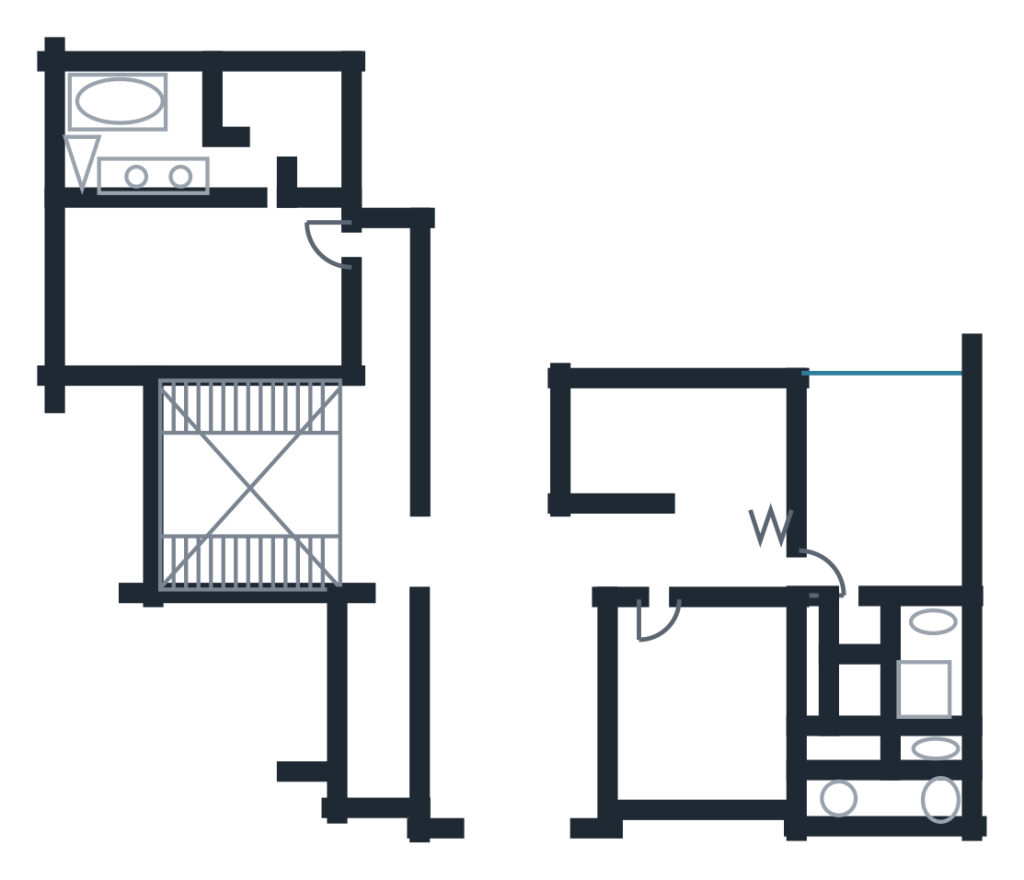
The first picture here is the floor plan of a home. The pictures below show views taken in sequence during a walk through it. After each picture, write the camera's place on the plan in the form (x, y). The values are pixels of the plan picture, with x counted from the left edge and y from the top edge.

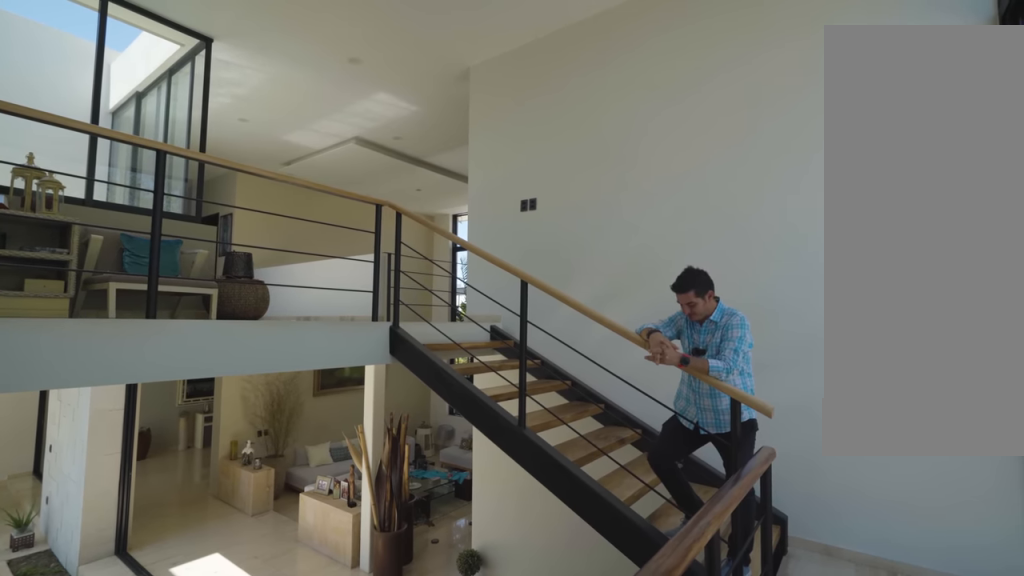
(185, 456)
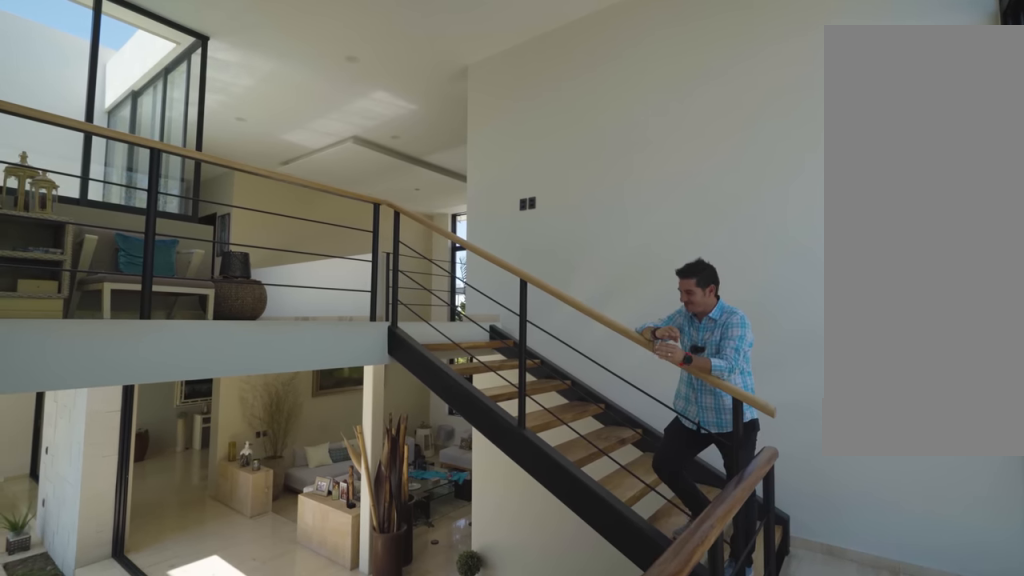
(183, 417)
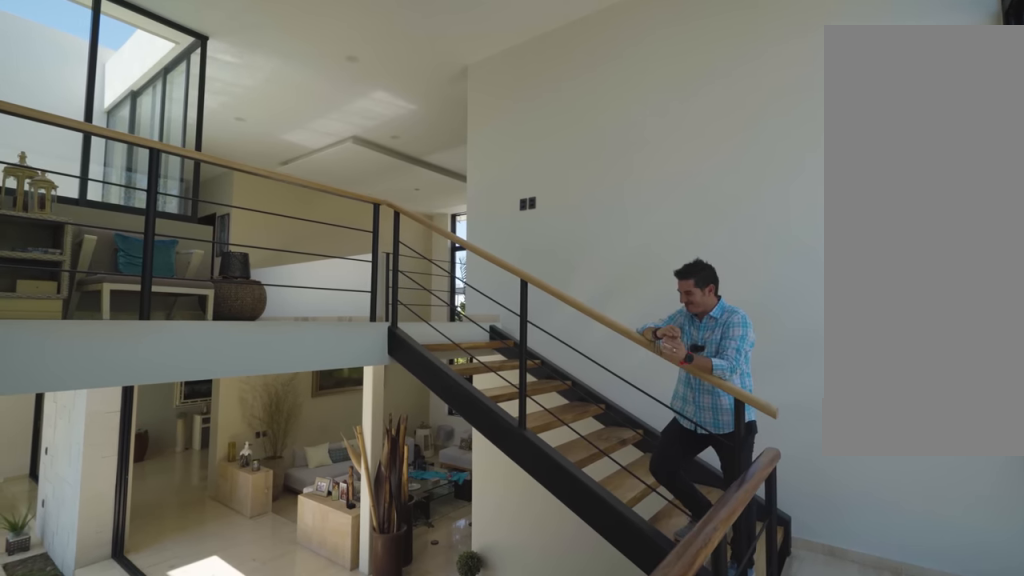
(183, 417)
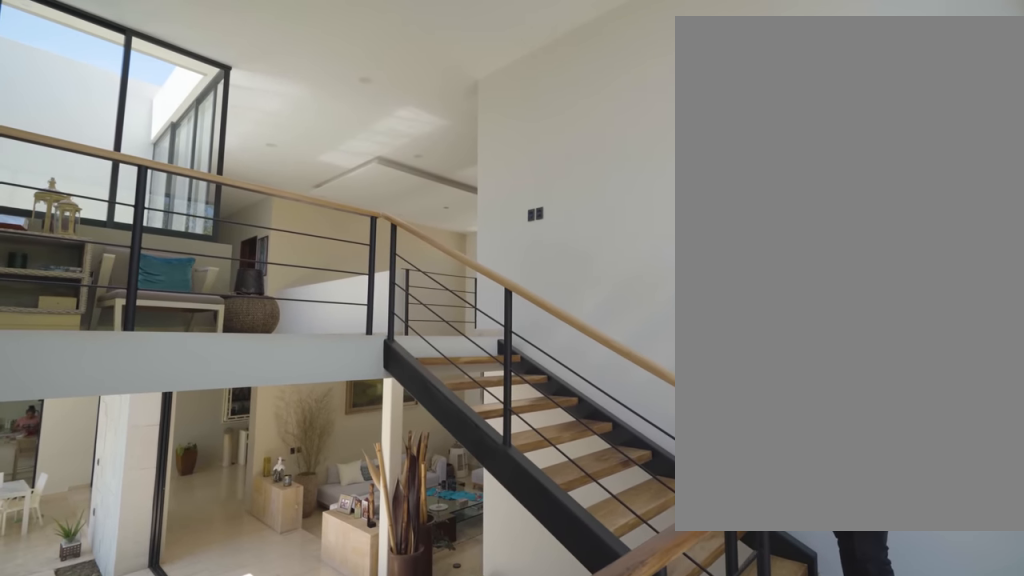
(185, 408)
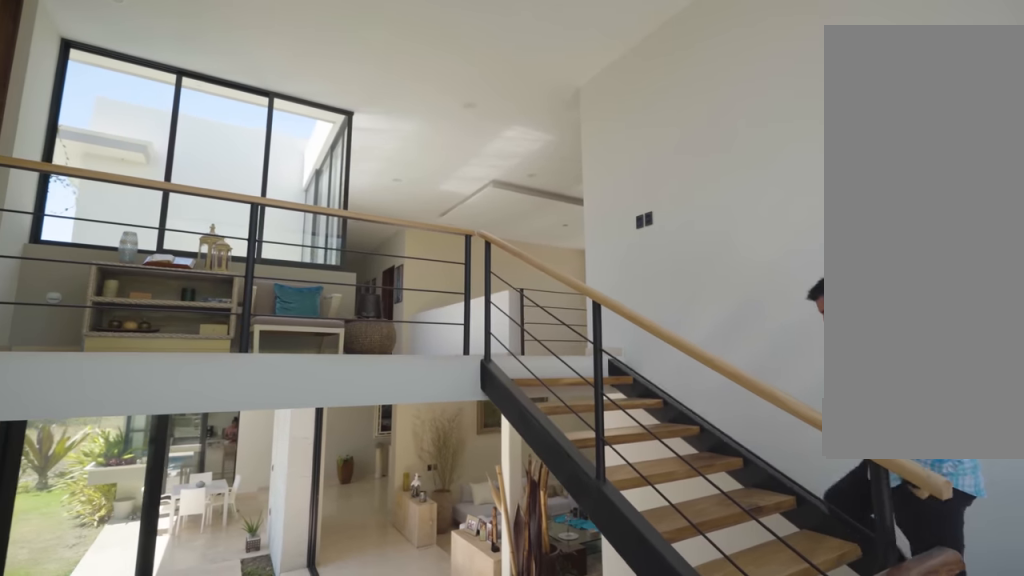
(185, 408)
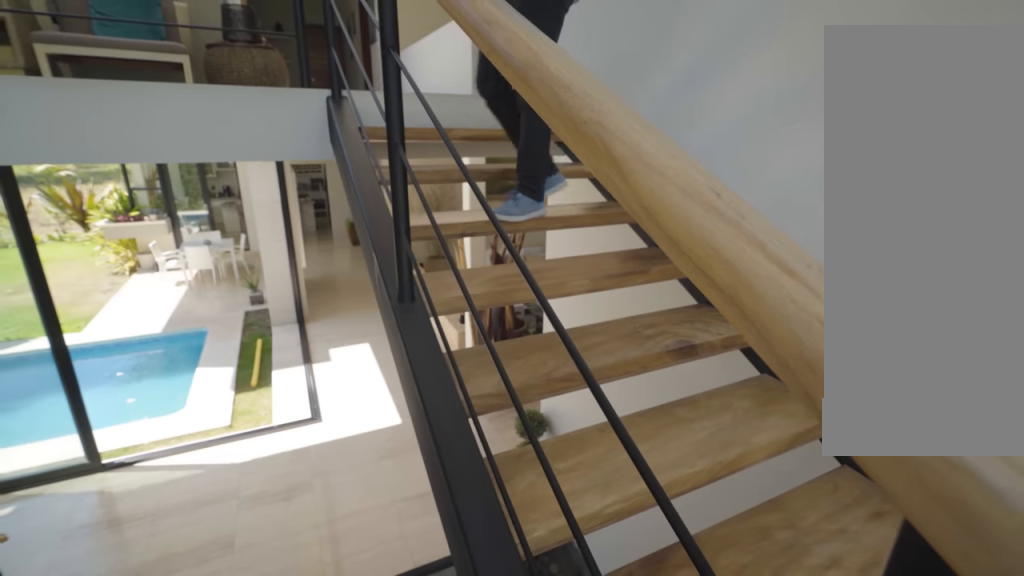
(187, 534)
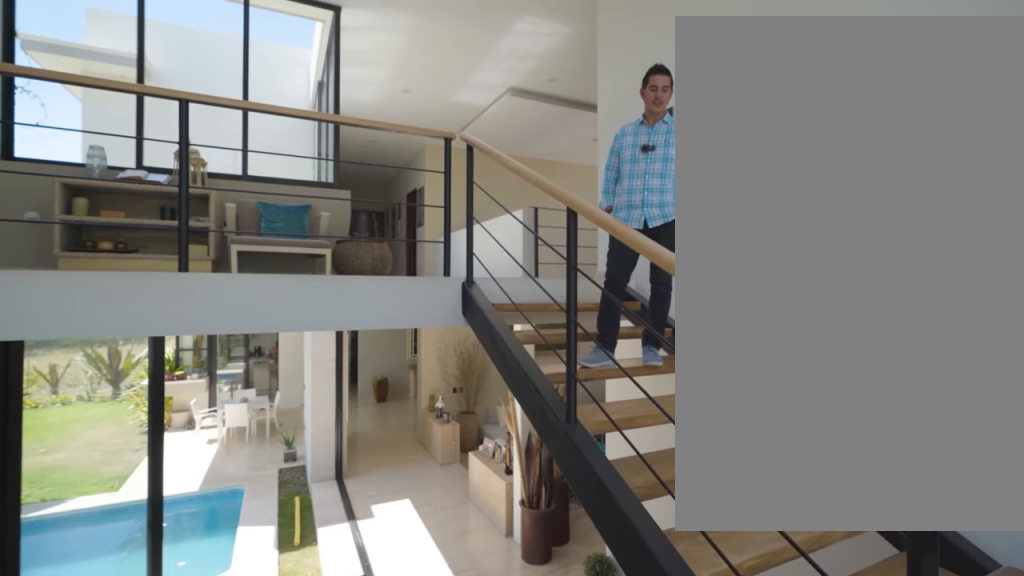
(181, 563)
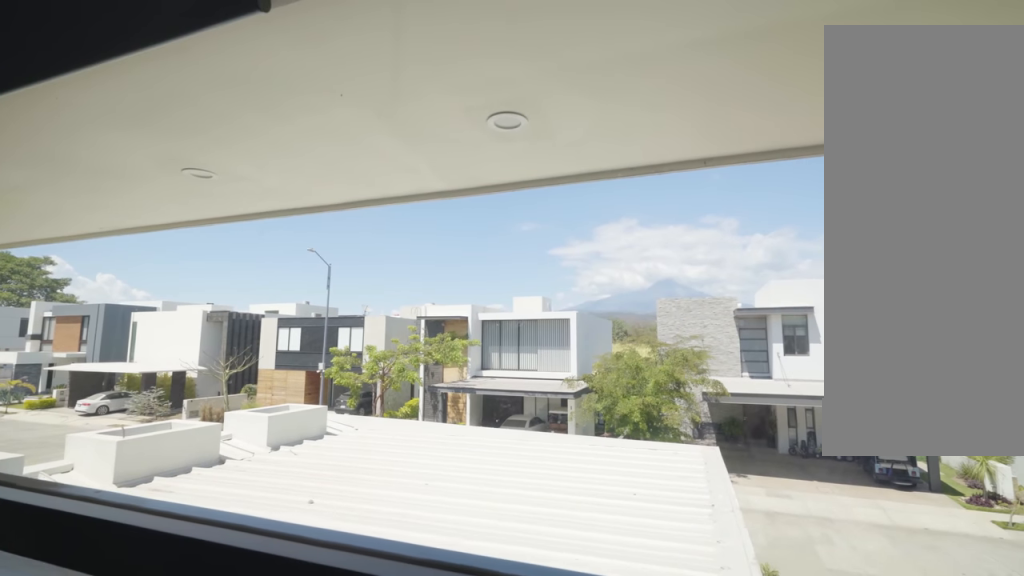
(706, 780)
